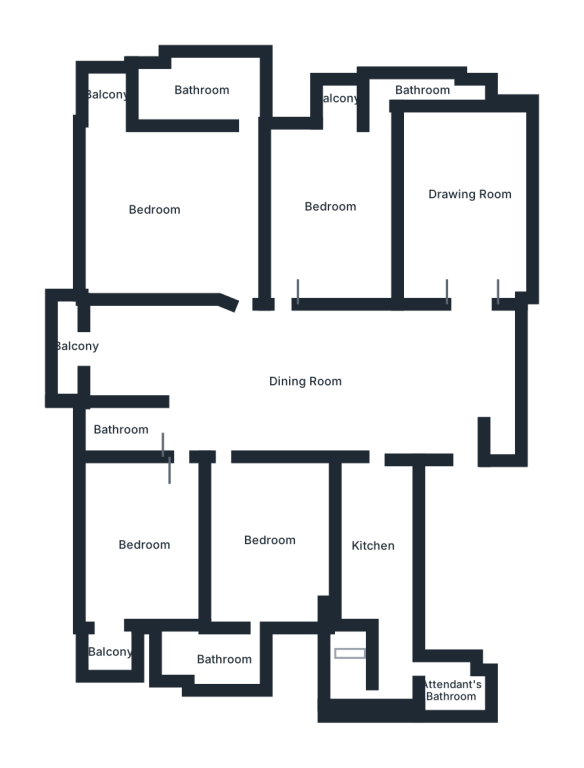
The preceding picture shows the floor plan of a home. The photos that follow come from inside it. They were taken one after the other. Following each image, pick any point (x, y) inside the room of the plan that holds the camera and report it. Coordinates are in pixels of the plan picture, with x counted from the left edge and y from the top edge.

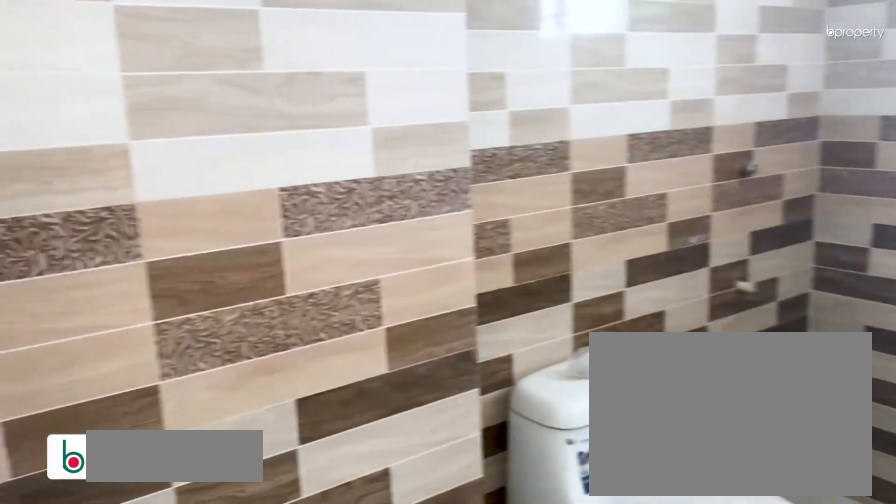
(118, 428)
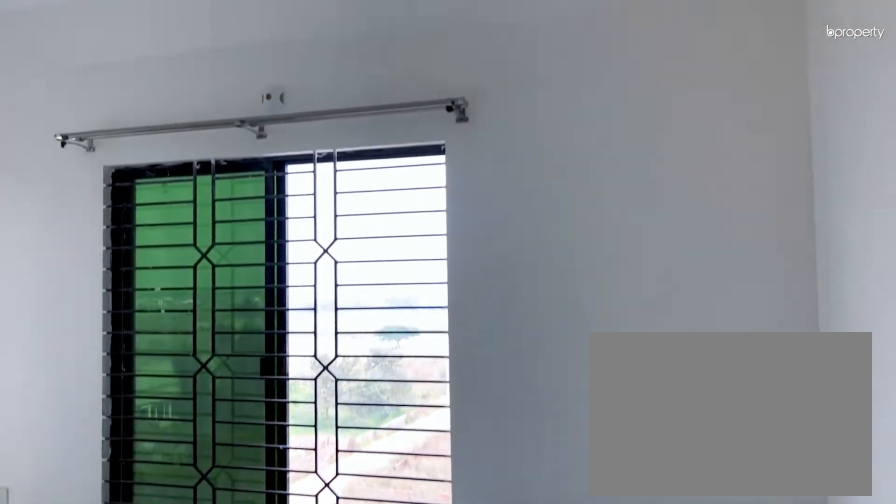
(134, 541)
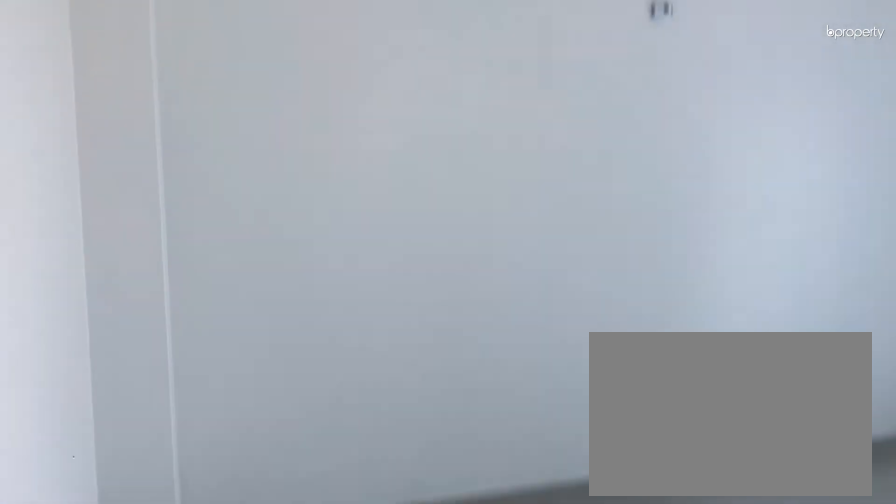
(270, 549)
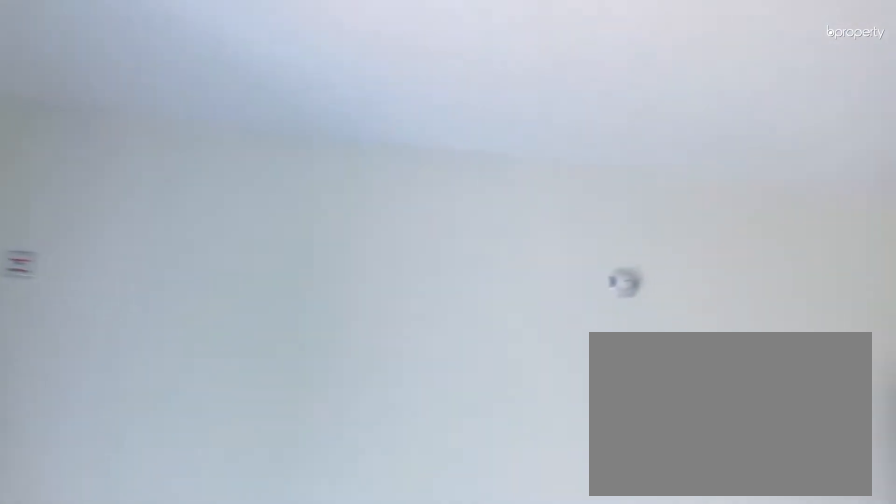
(270, 549)
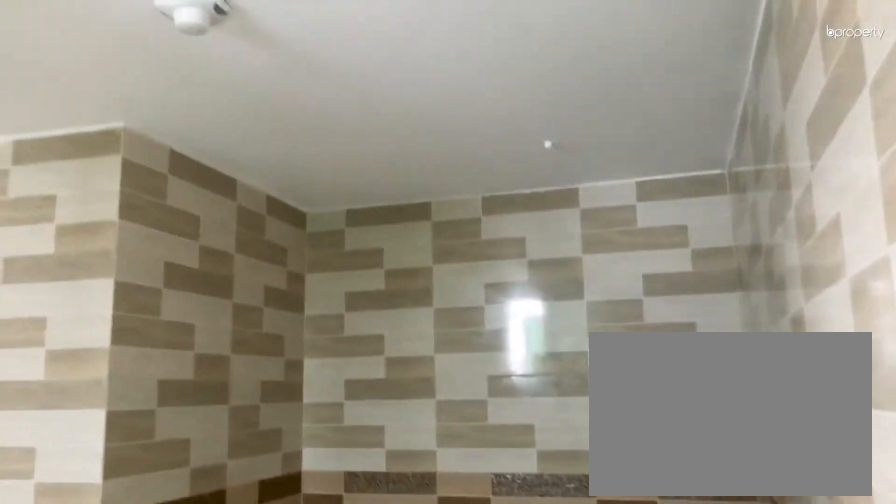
(225, 667)
